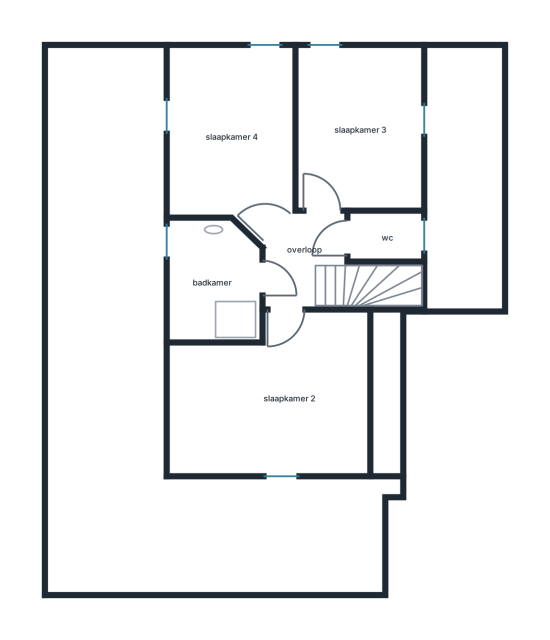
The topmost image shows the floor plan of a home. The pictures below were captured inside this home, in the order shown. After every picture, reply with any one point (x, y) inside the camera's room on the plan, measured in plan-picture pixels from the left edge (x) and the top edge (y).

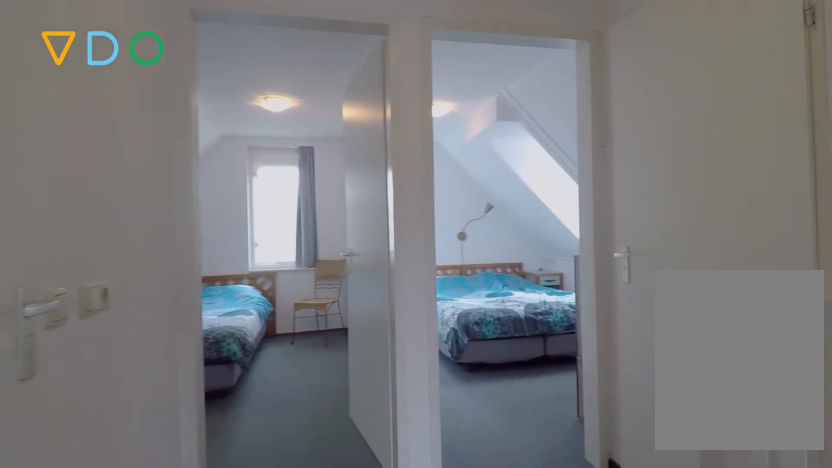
(302, 257)
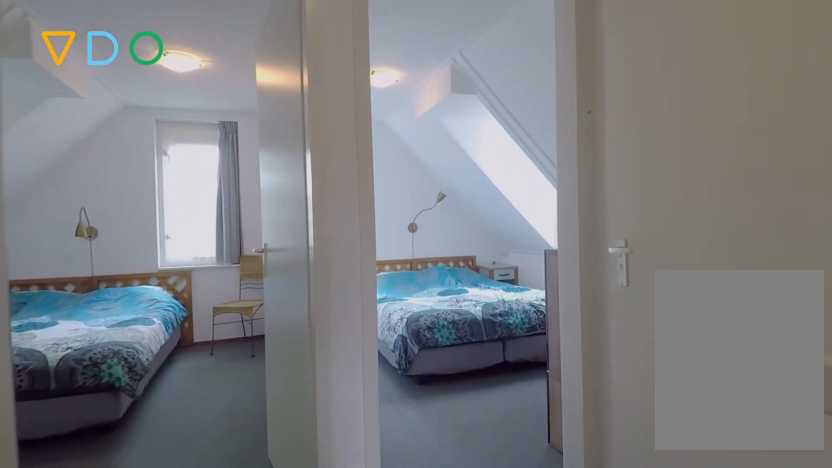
(302, 257)
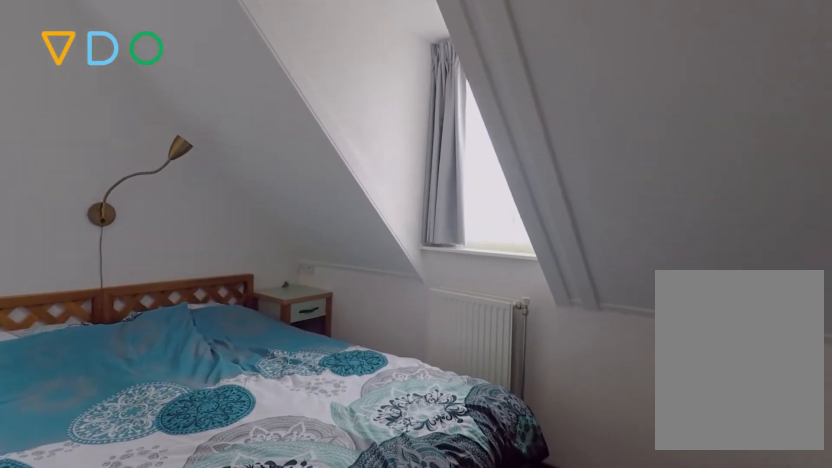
(360, 128)
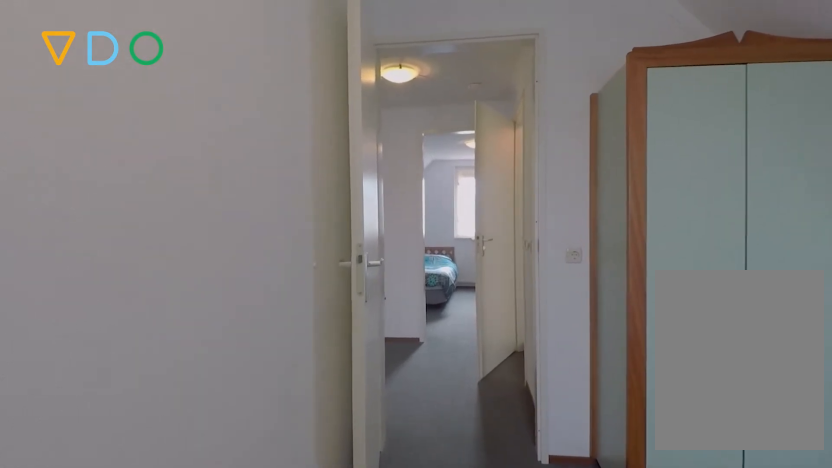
(231, 136)
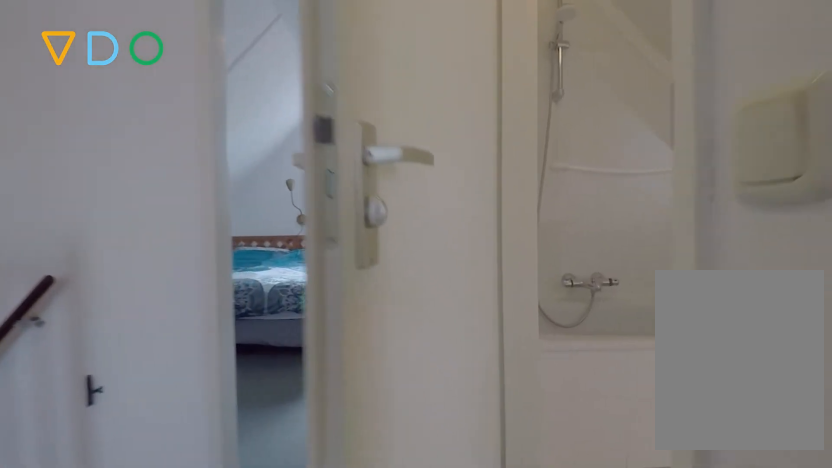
(302, 257)
